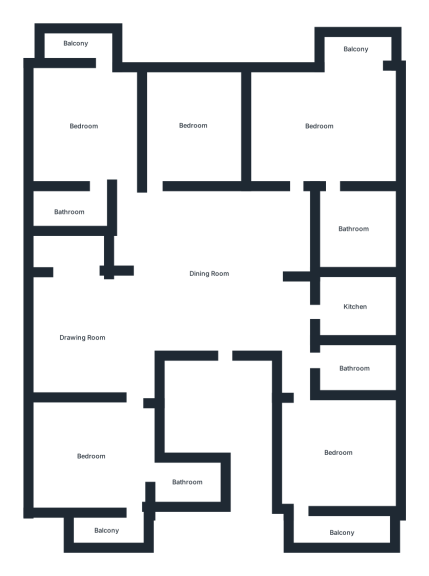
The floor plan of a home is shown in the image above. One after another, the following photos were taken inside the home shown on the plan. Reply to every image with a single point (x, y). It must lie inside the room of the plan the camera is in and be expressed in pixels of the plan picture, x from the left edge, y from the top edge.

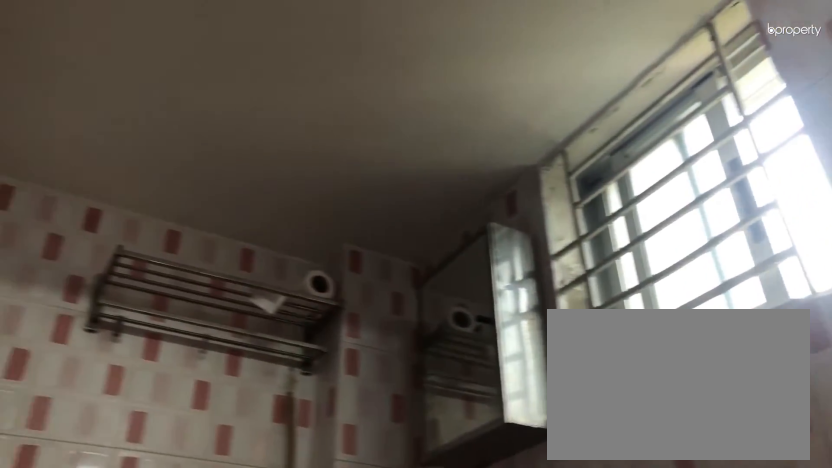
(192, 482)
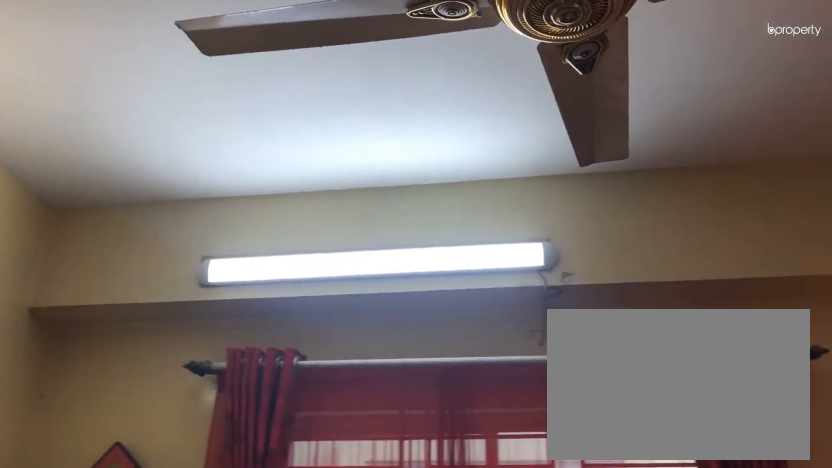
(83, 124)
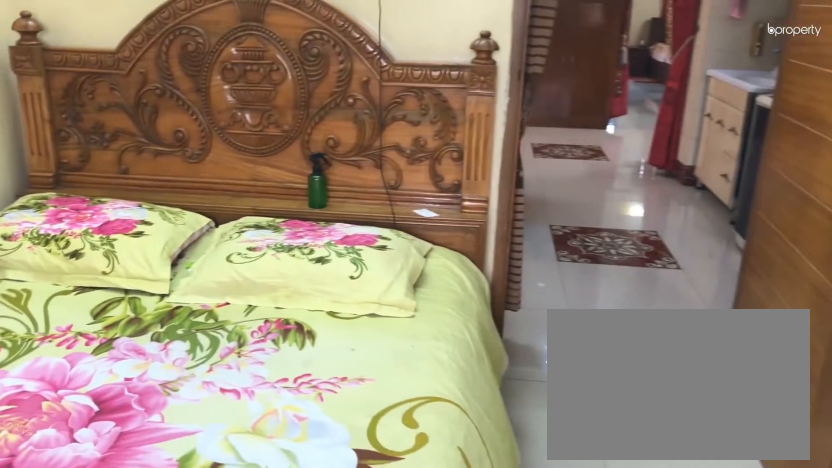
(192, 123)
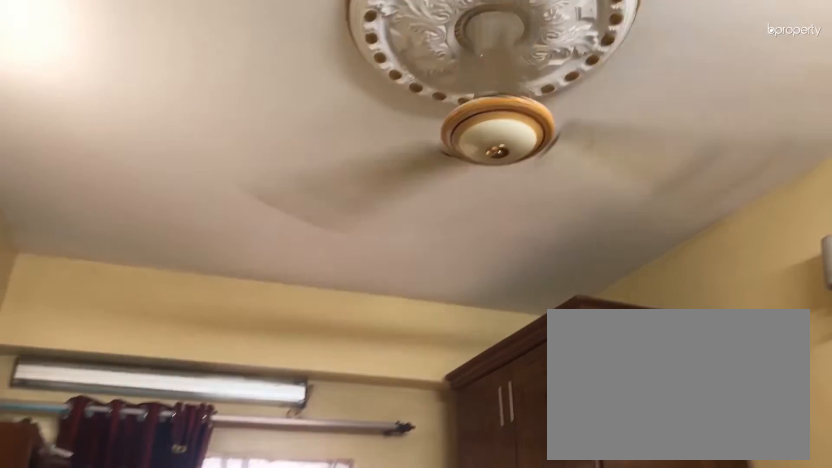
(192, 124)
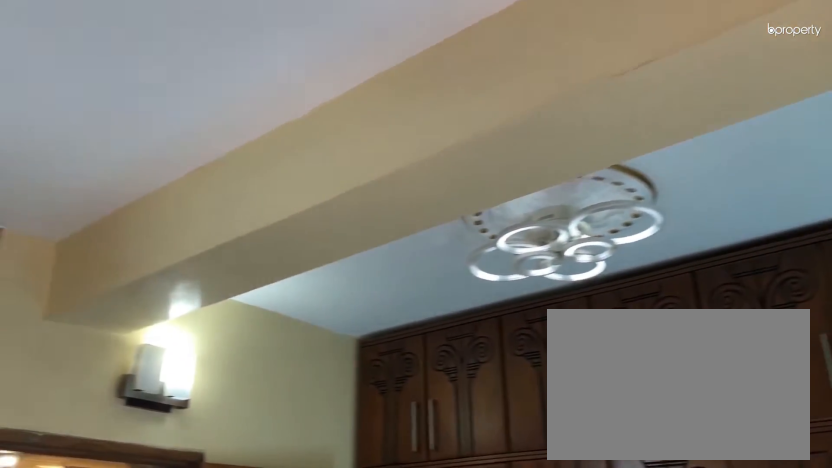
(321, 128)
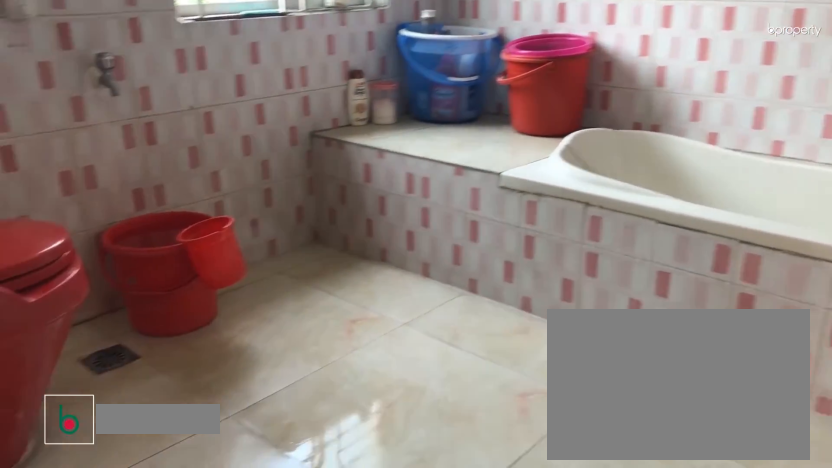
(353, 224)
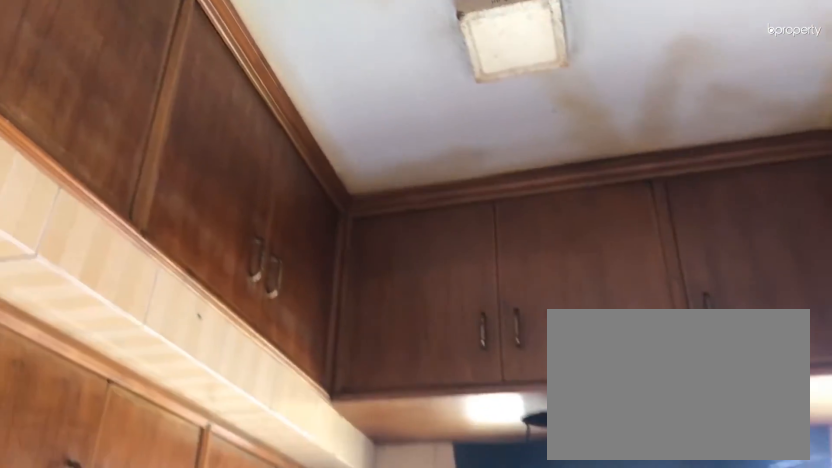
(357, 309)
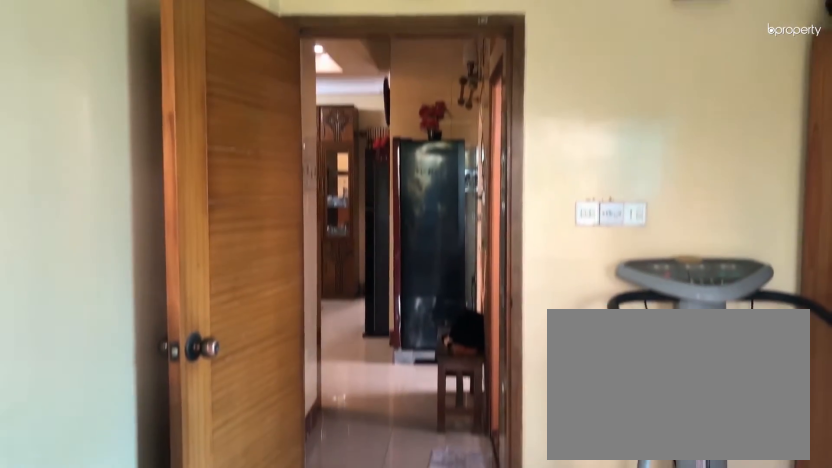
(337, 454)
